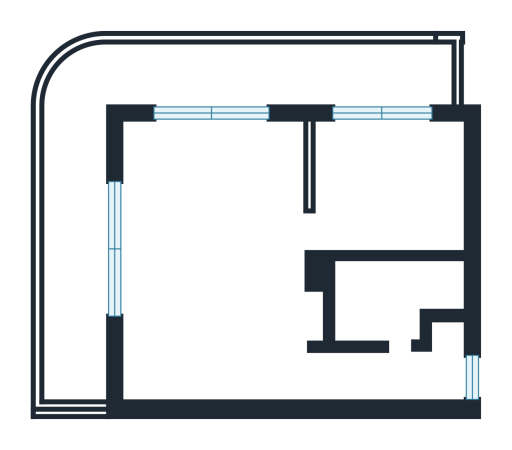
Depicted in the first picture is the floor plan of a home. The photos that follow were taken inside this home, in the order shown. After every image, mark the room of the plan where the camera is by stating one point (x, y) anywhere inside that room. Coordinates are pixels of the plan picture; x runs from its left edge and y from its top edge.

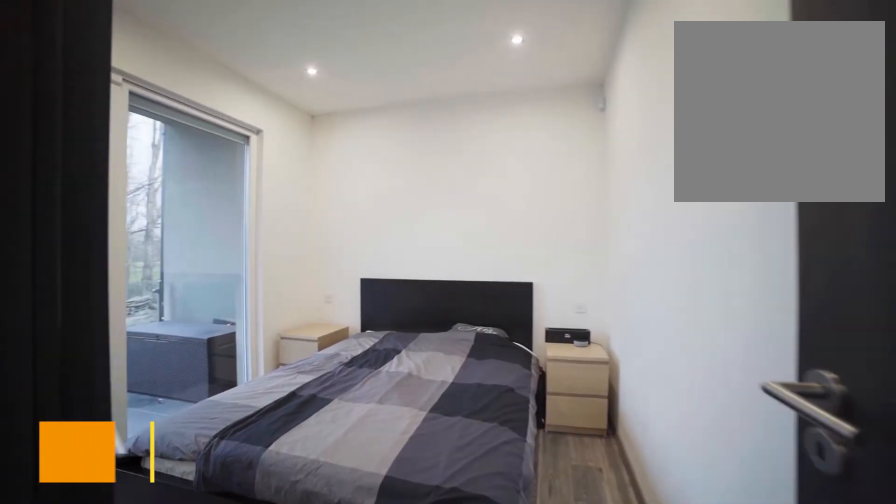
(396, 191)
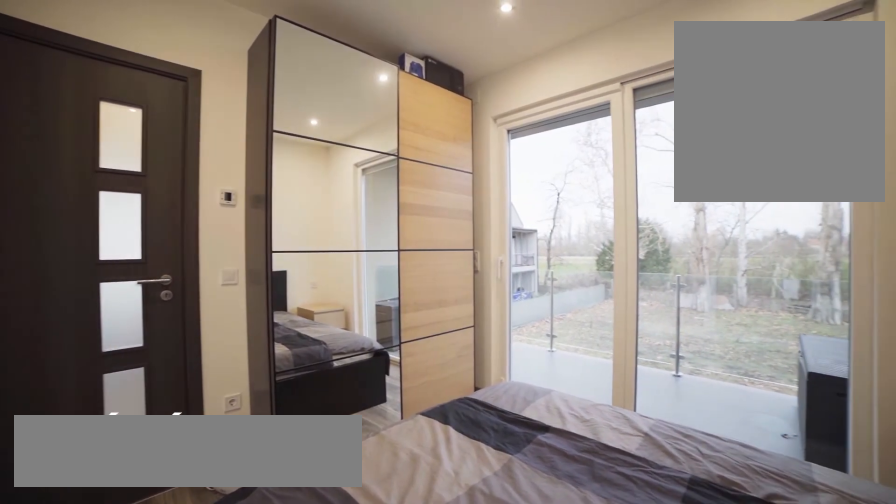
(396, 191)
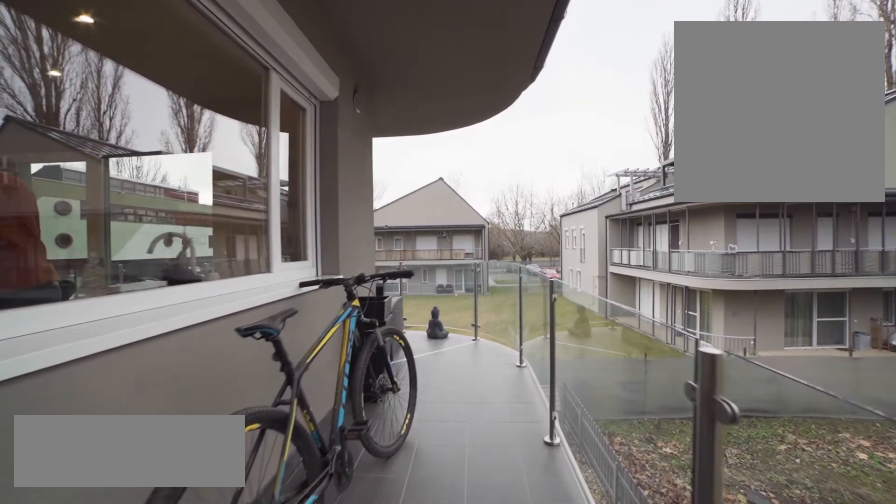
(212, 70)
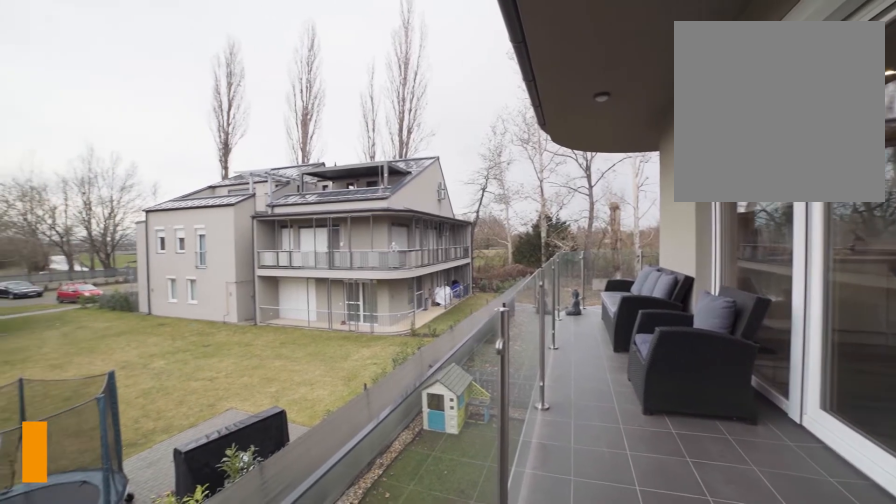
(77, 252)
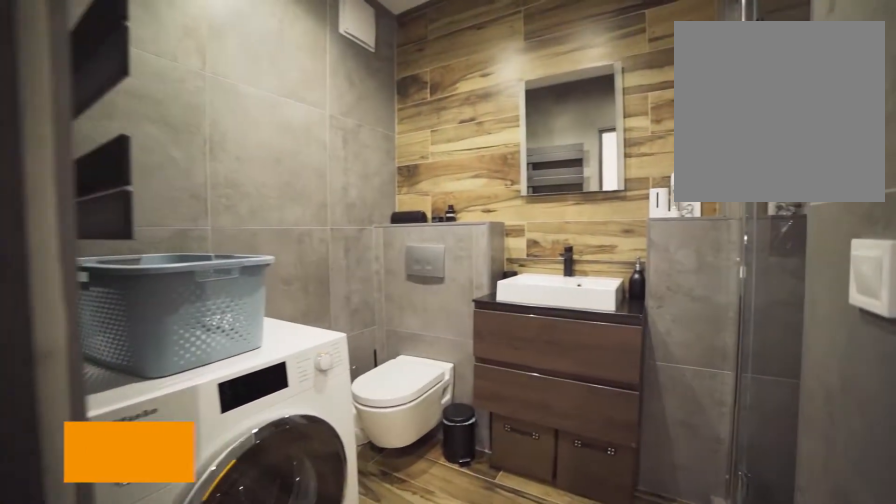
(379, 302)
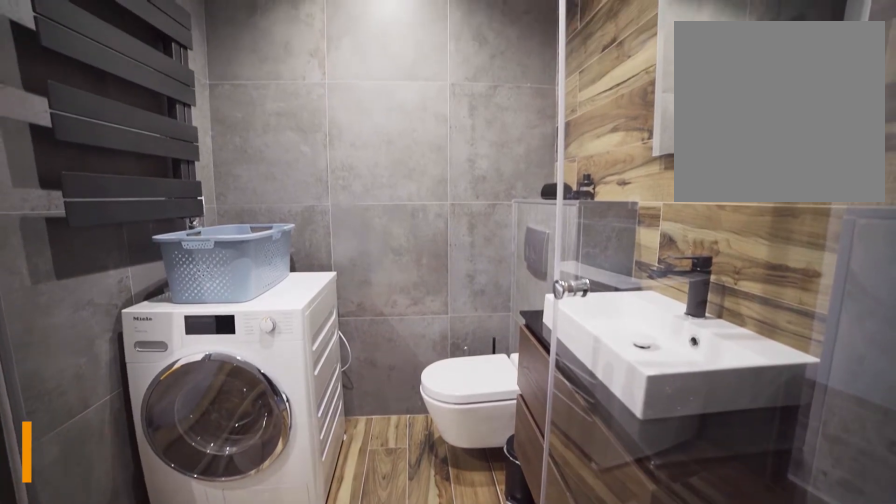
(378, 302)
